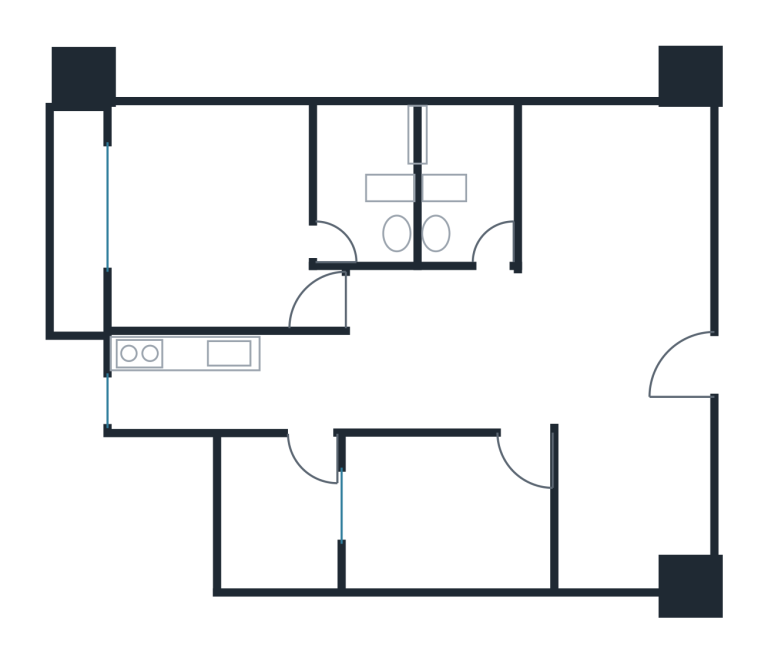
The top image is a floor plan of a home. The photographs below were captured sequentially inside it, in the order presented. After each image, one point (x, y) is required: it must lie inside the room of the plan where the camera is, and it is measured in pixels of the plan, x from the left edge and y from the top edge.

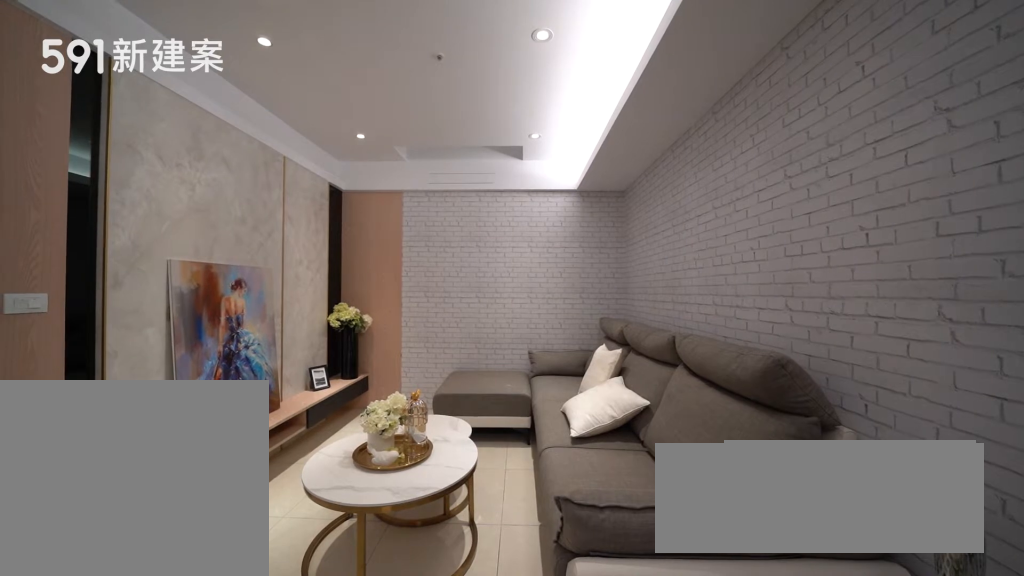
(619, 216)
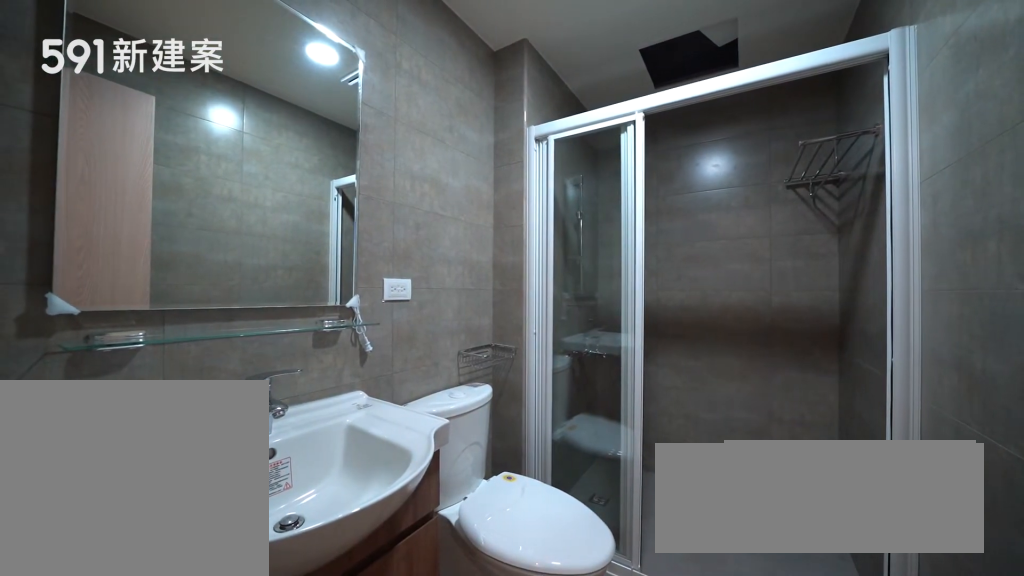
(463, 179)
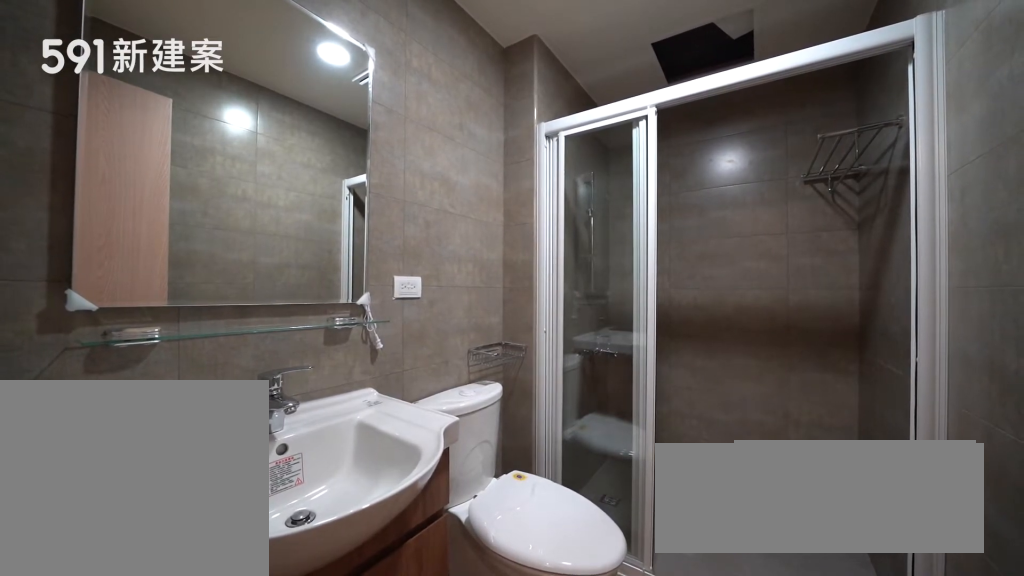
(463, 179)
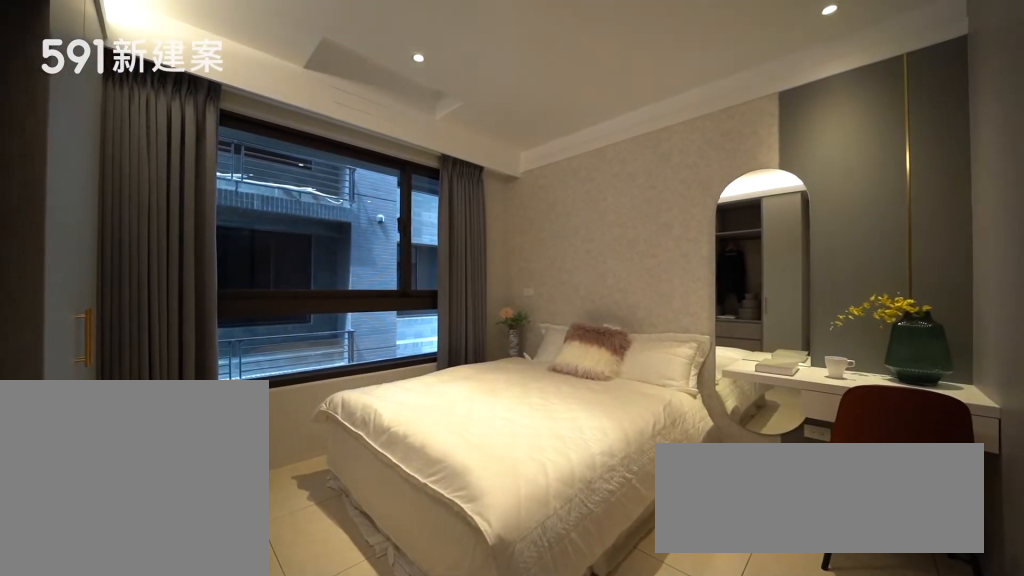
(215, 222)
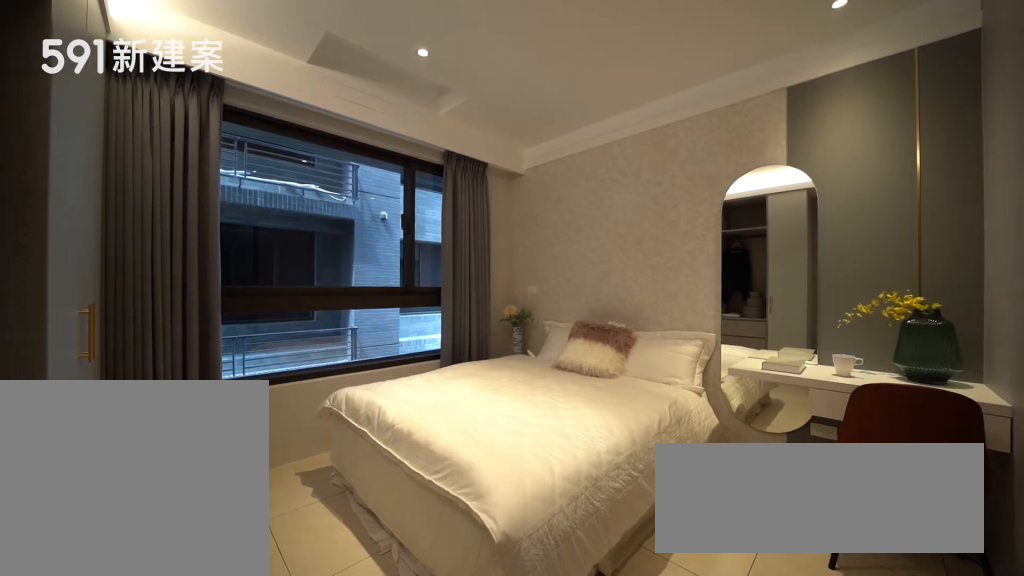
(215, 222)
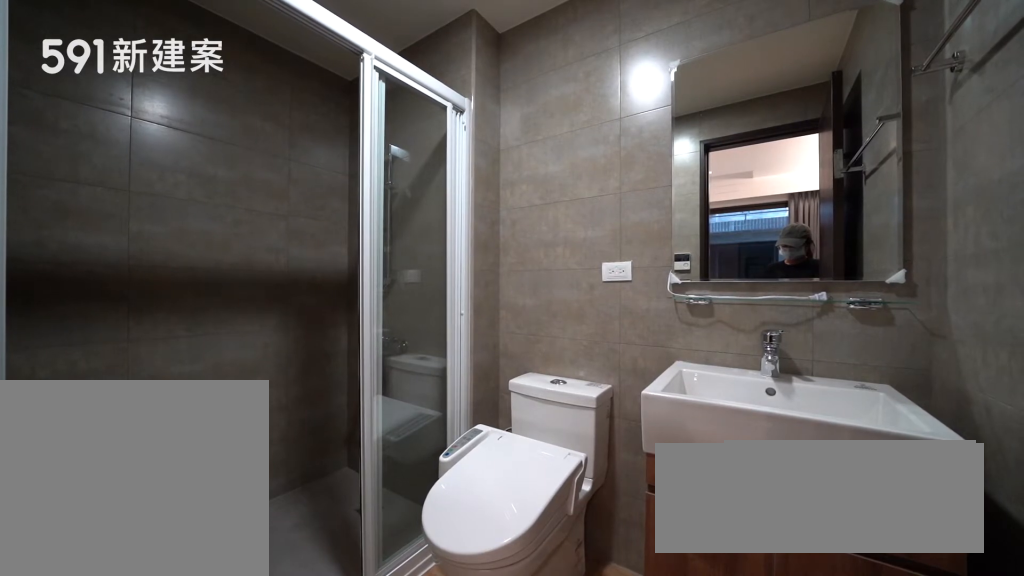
(367, 177)
